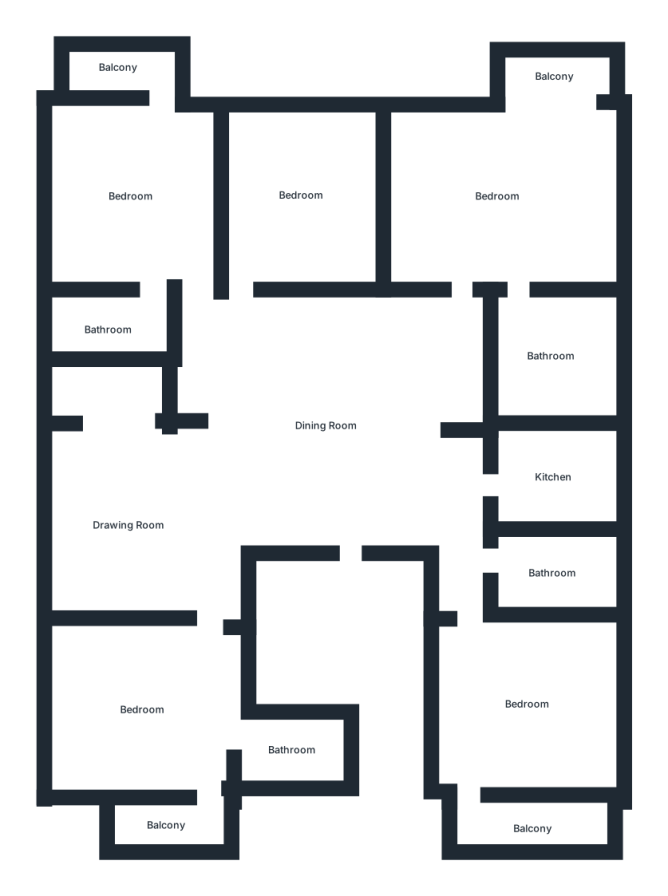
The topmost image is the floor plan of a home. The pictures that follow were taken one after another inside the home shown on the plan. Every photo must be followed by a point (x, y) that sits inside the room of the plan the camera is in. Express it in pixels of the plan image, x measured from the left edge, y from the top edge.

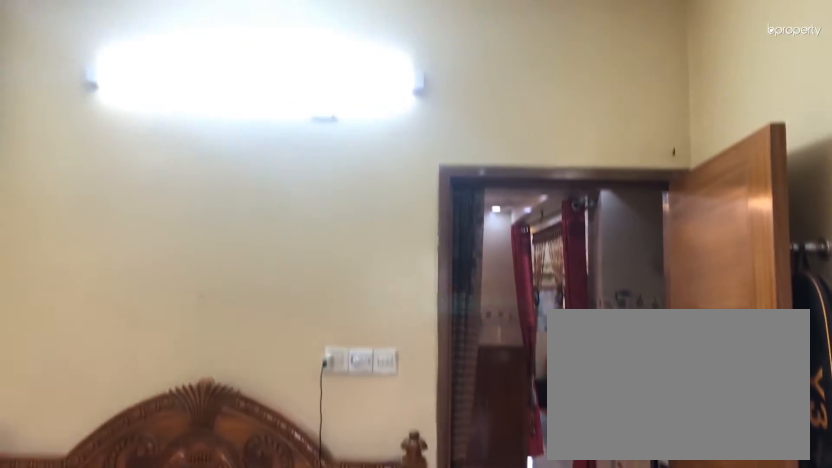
(299, 192)
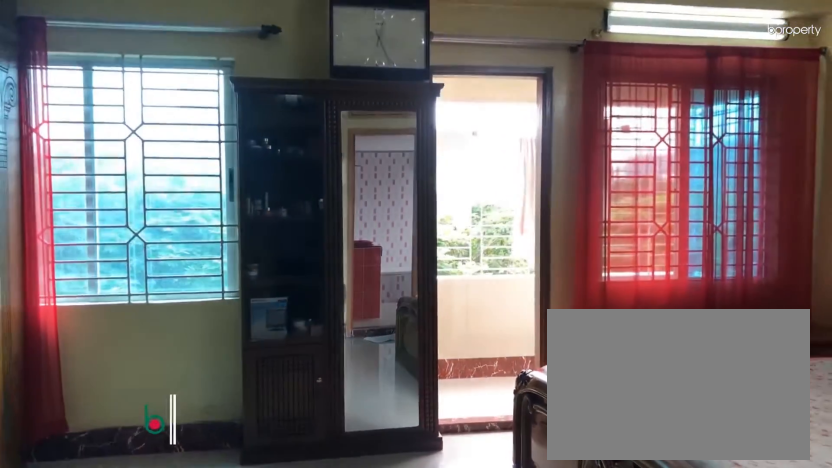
(498, 215)
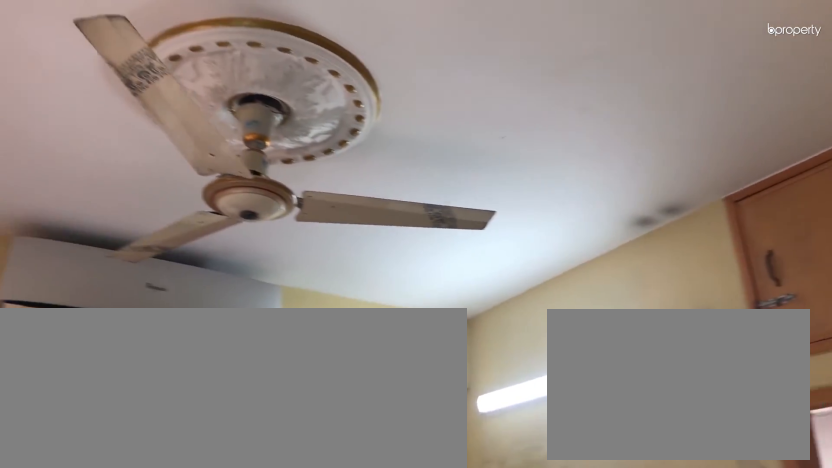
(499, 198)
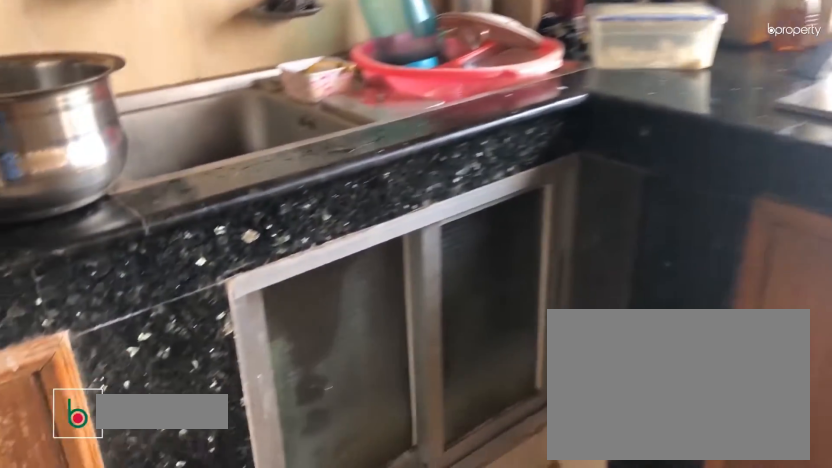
(556, 482)
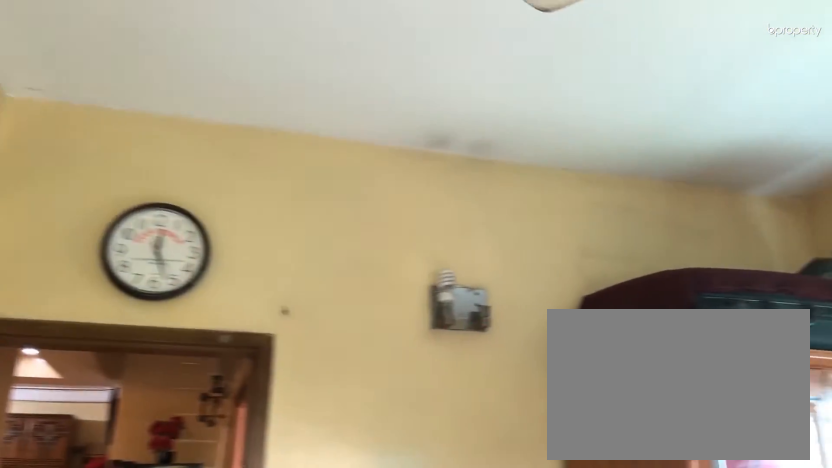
(525, 707)
